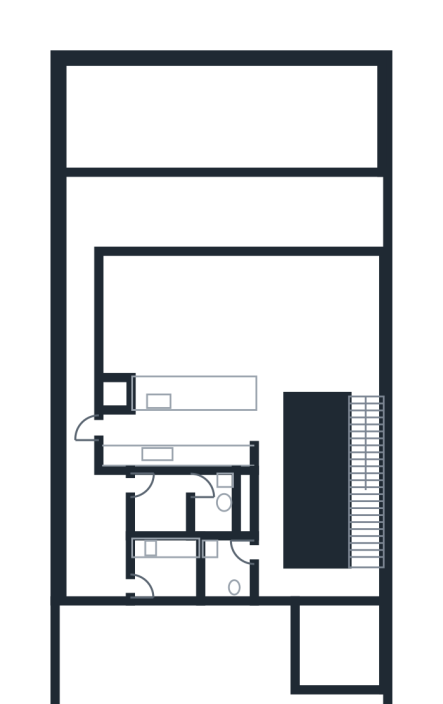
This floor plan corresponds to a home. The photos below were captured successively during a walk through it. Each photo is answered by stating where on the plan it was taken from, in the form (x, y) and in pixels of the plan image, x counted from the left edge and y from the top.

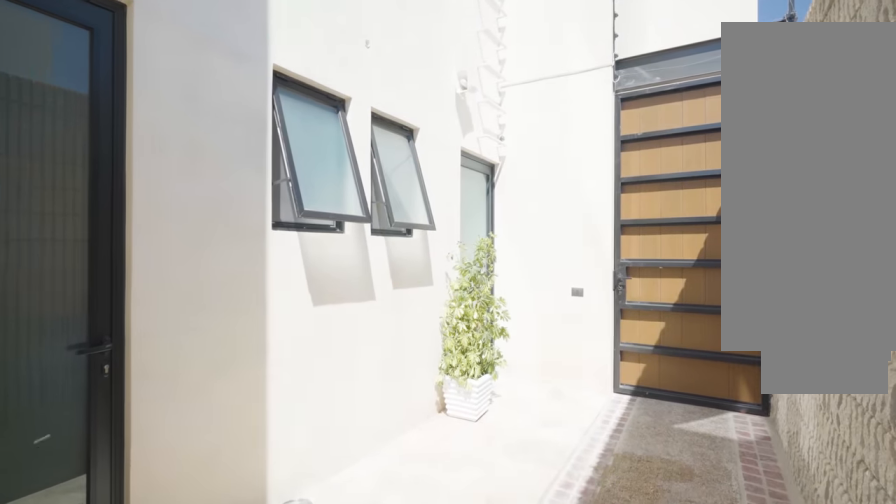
(69, 466)
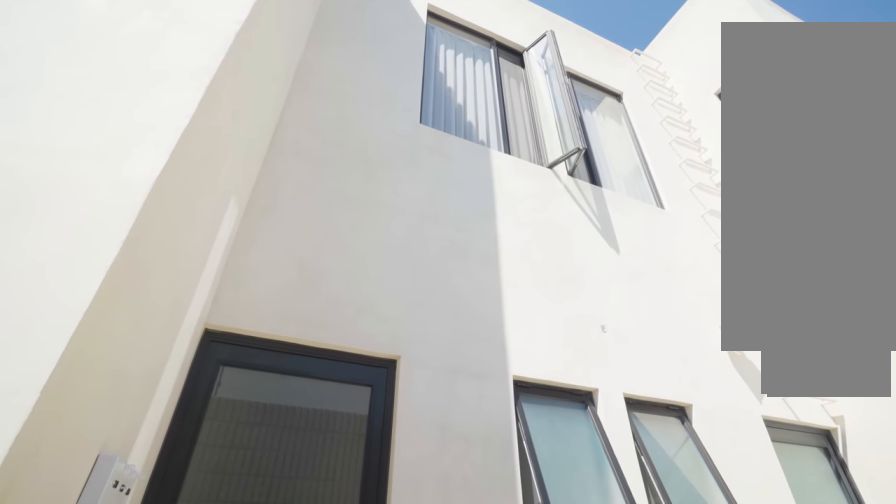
(82, 506)
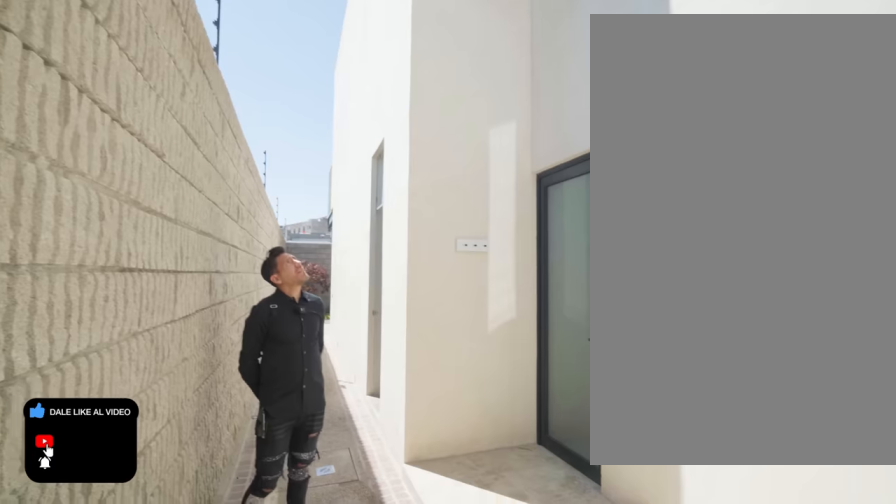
(98, 571)
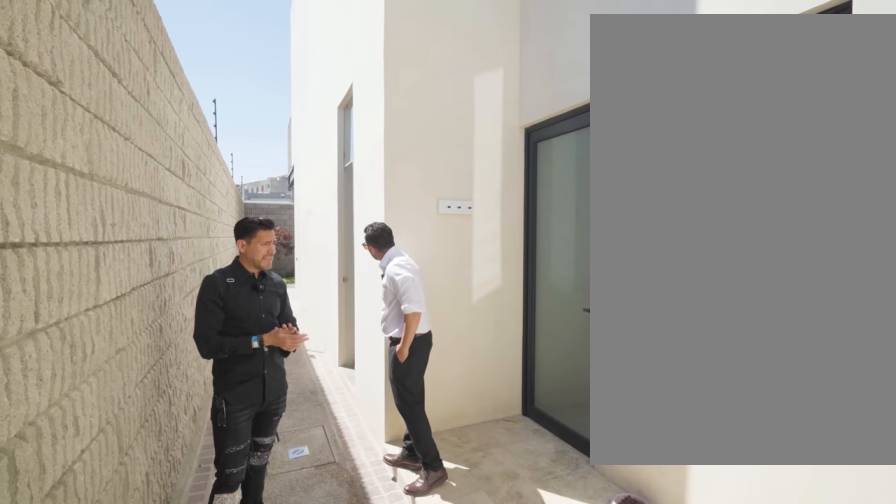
(86, 568)
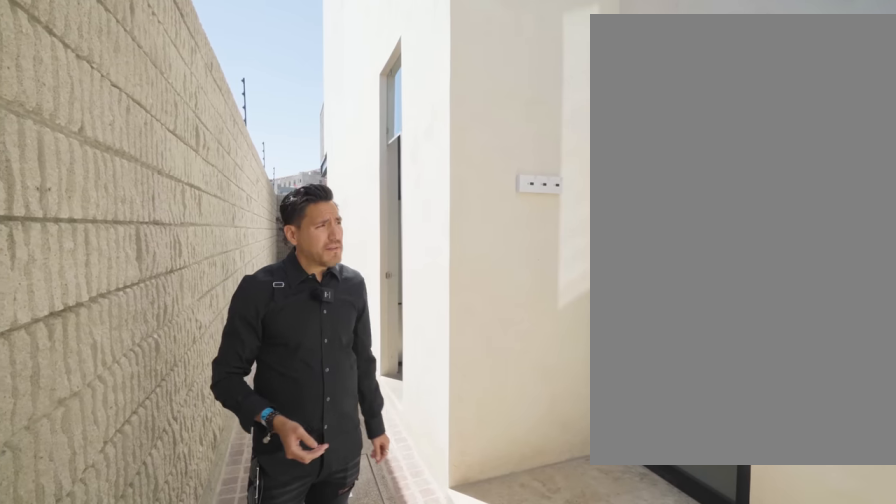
(81, 549)
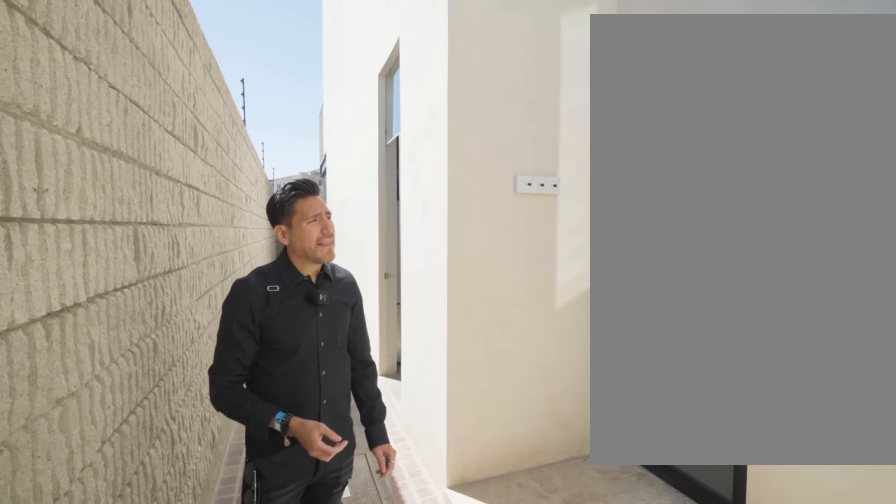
(81, 546)
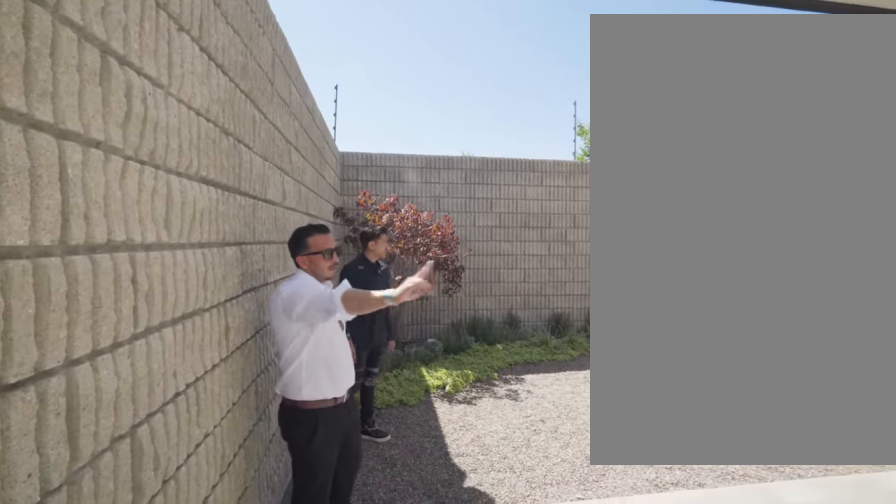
(81, 275)
